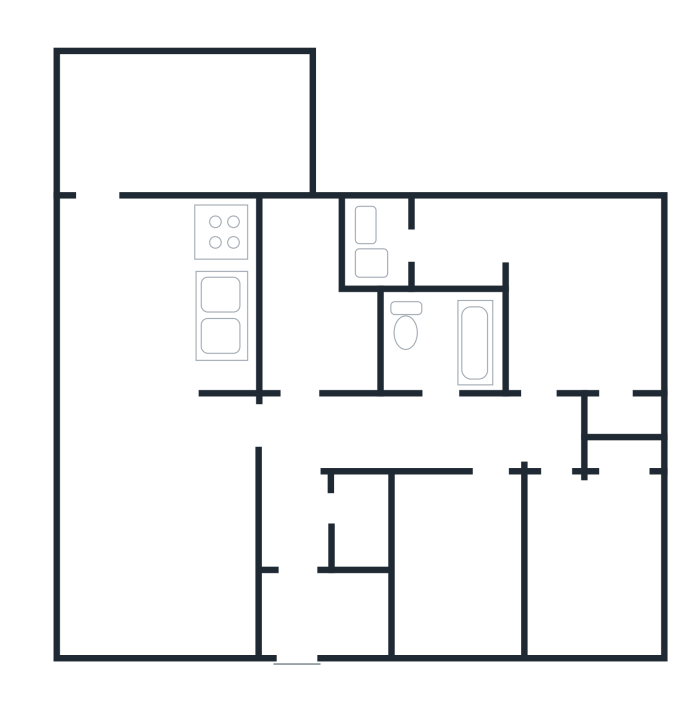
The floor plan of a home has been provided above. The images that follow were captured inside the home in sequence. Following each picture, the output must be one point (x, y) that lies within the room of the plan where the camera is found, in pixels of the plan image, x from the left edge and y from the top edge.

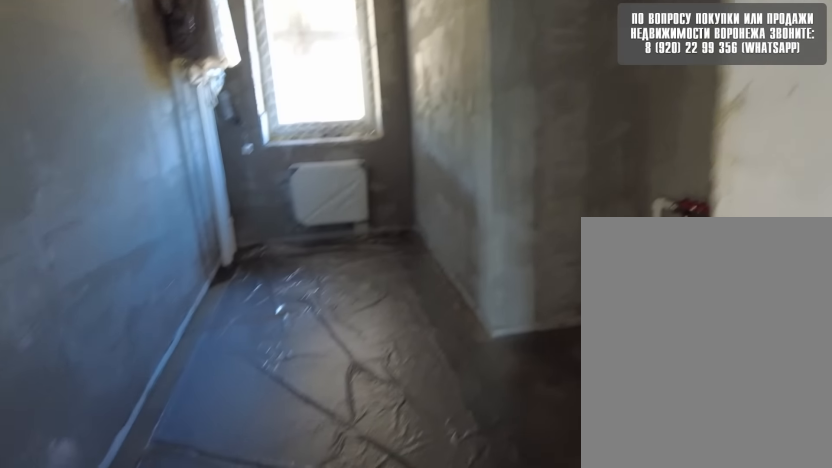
(318, 383)
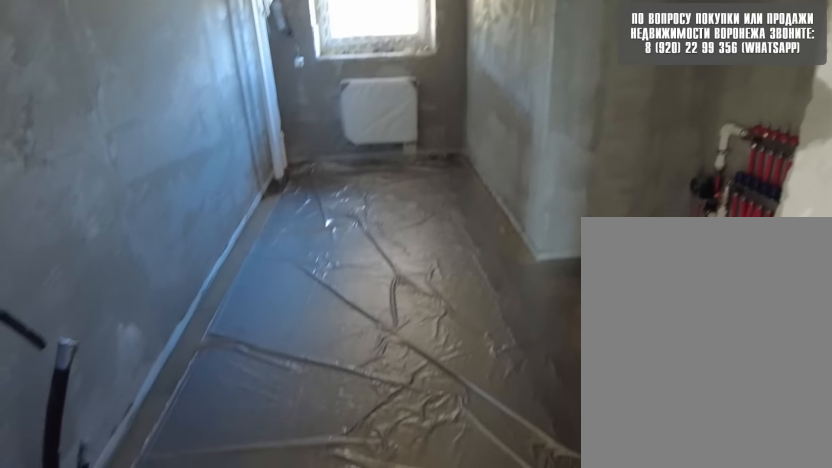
(321, 366)
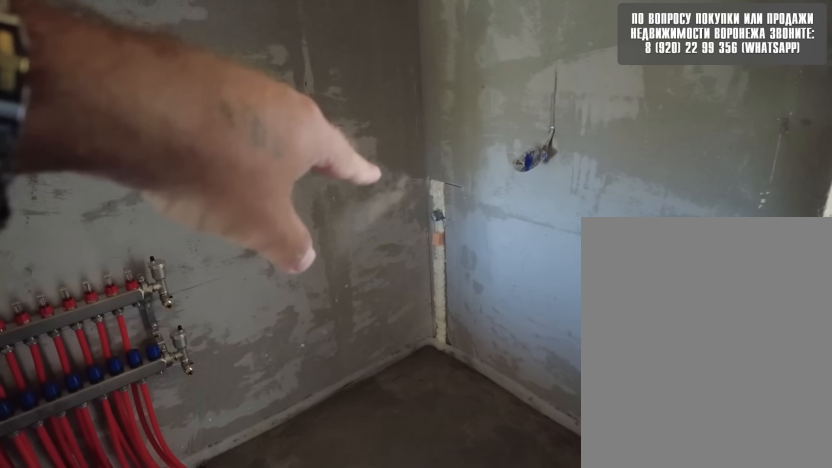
(324, 352)
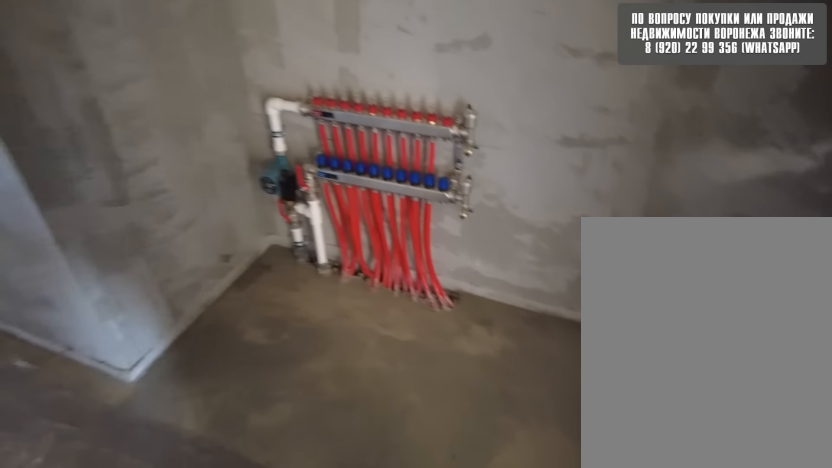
(325, 350)
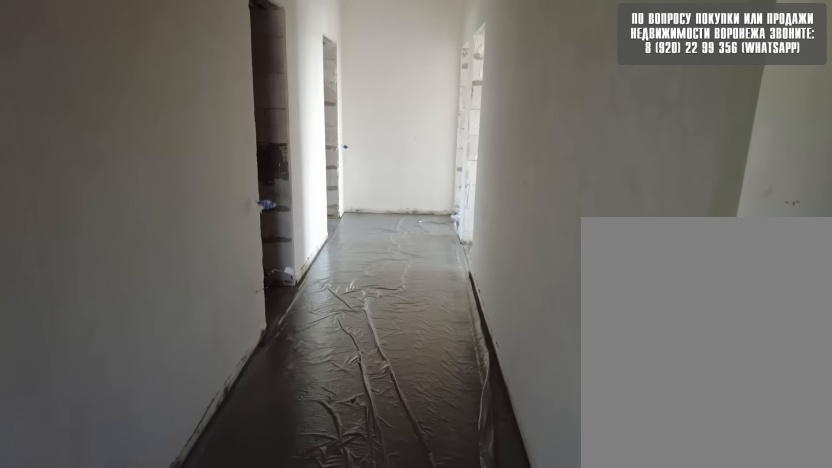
(310, 455)
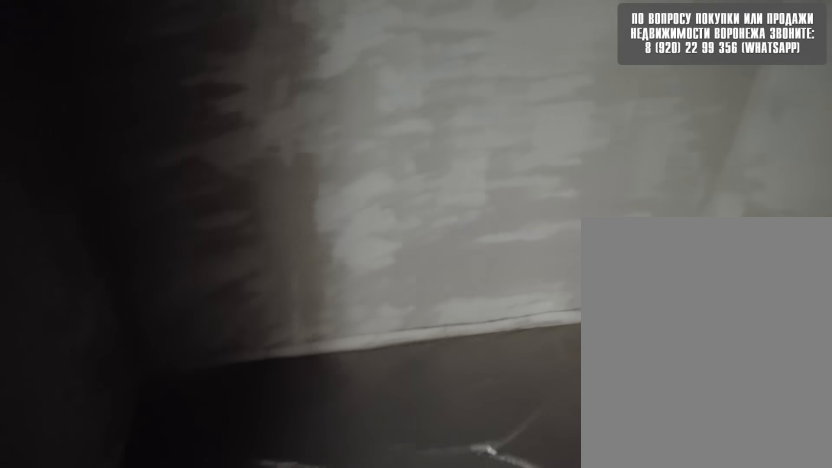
(461, 455)
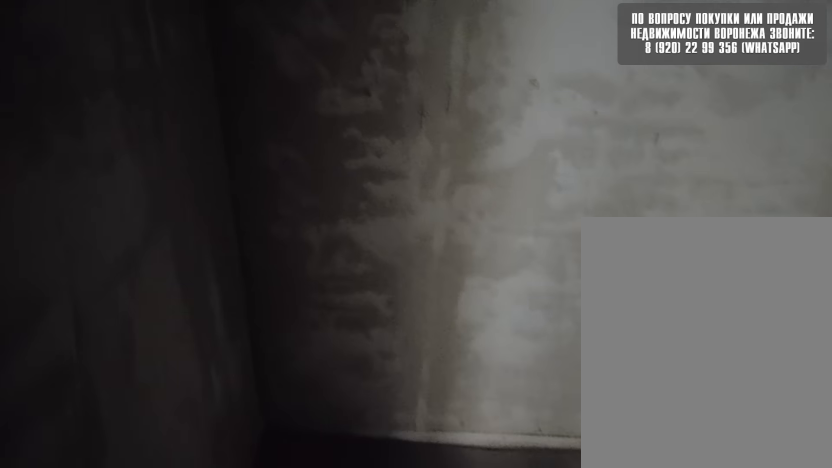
(461, 455)
